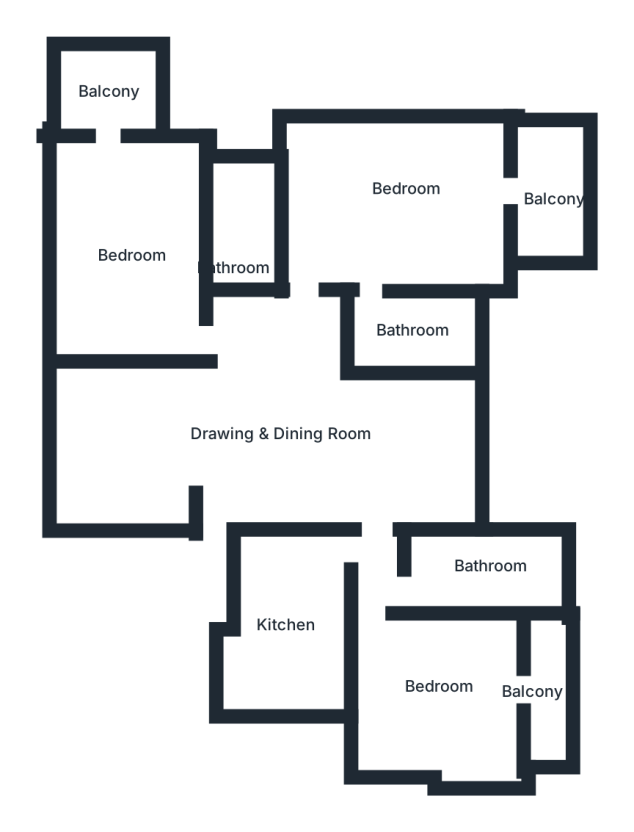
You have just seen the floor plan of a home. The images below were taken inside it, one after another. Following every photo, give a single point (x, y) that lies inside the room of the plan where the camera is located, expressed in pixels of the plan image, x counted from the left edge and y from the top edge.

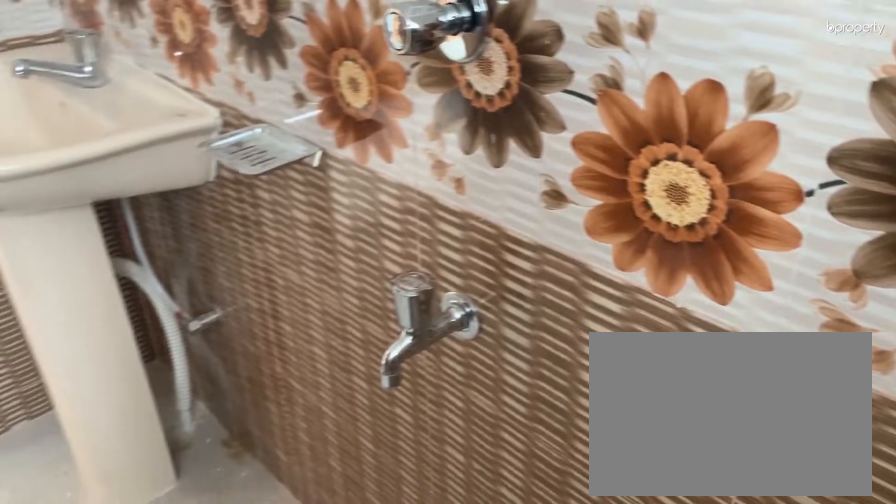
(473, 566)
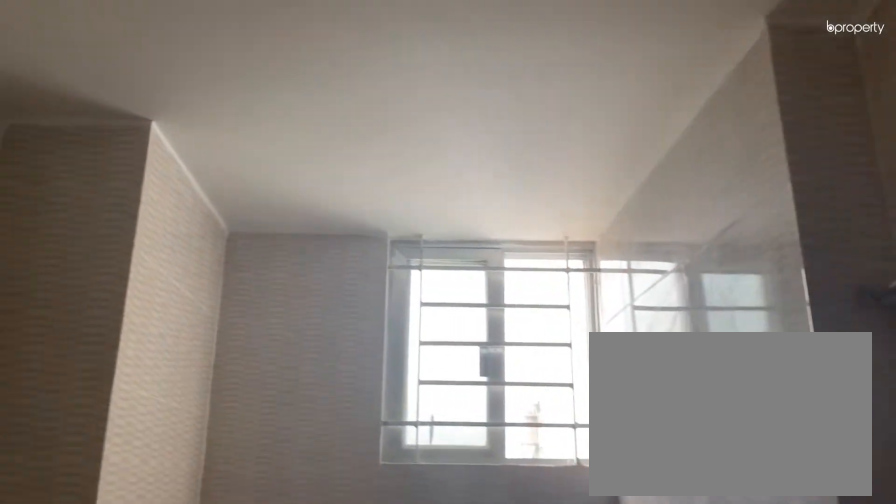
(469, 567)
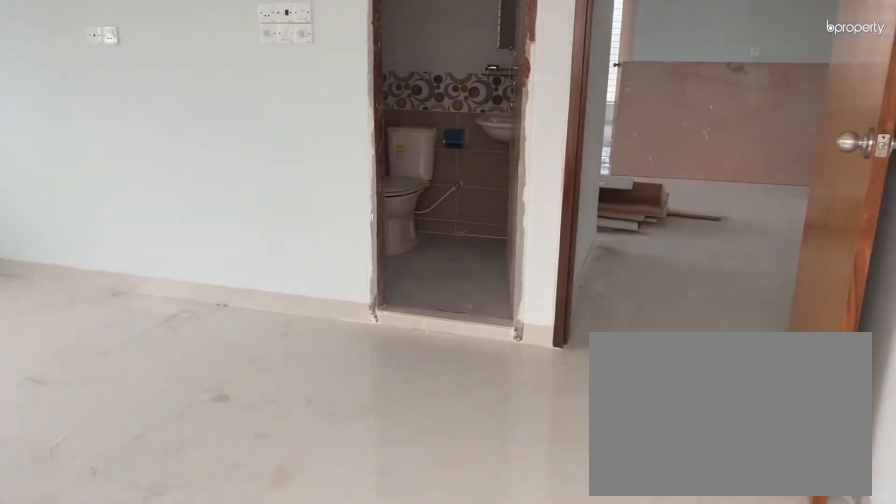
(394, 218)
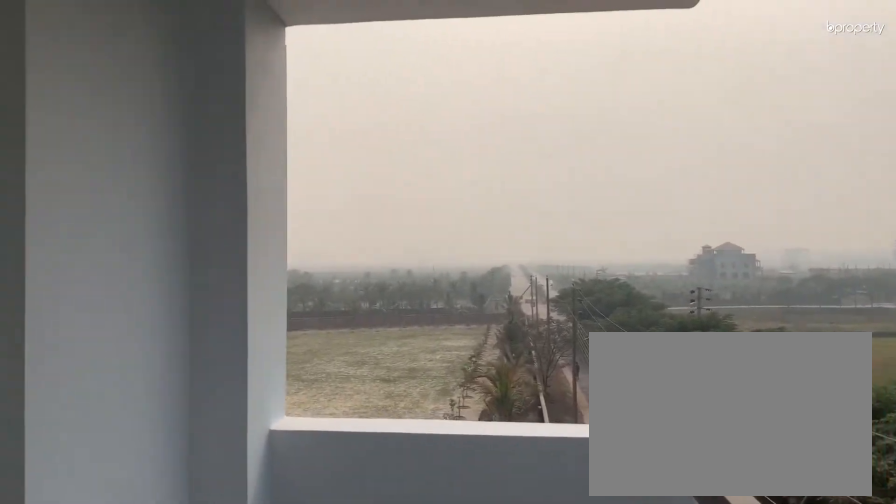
(554, 197)
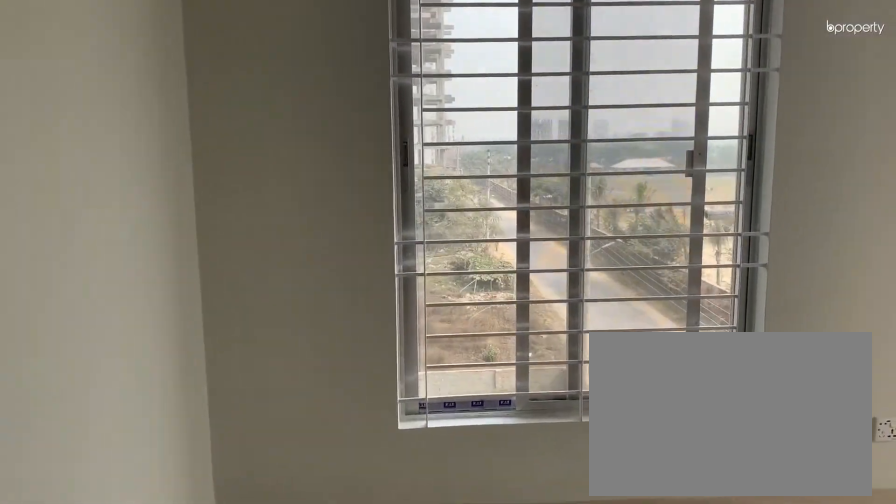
(136, 238)
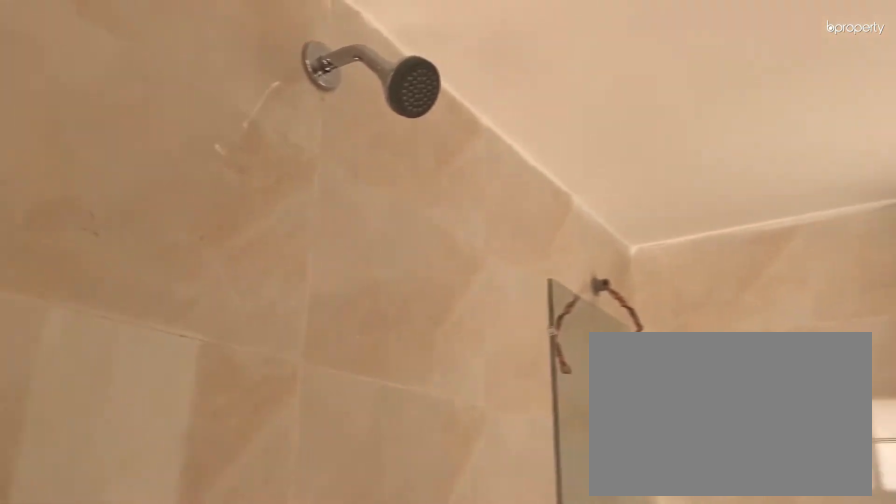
(248, 237)
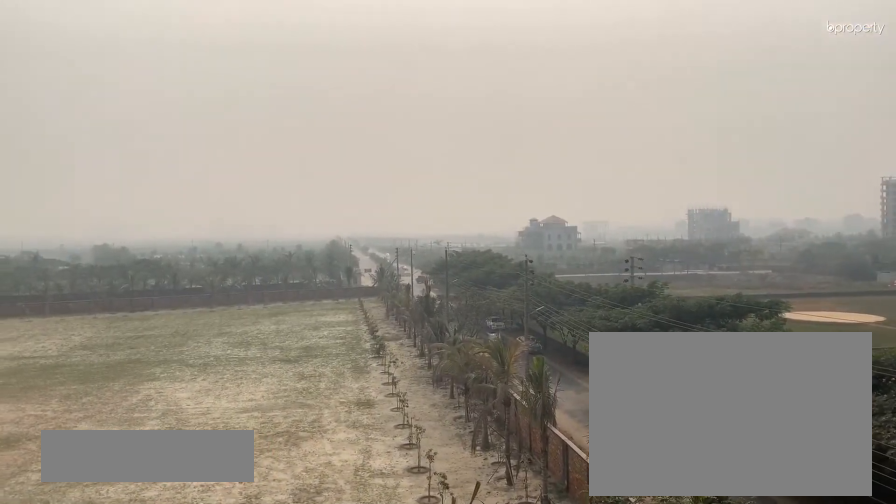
(112, 92)
